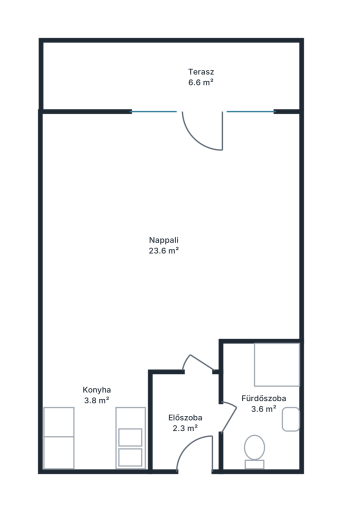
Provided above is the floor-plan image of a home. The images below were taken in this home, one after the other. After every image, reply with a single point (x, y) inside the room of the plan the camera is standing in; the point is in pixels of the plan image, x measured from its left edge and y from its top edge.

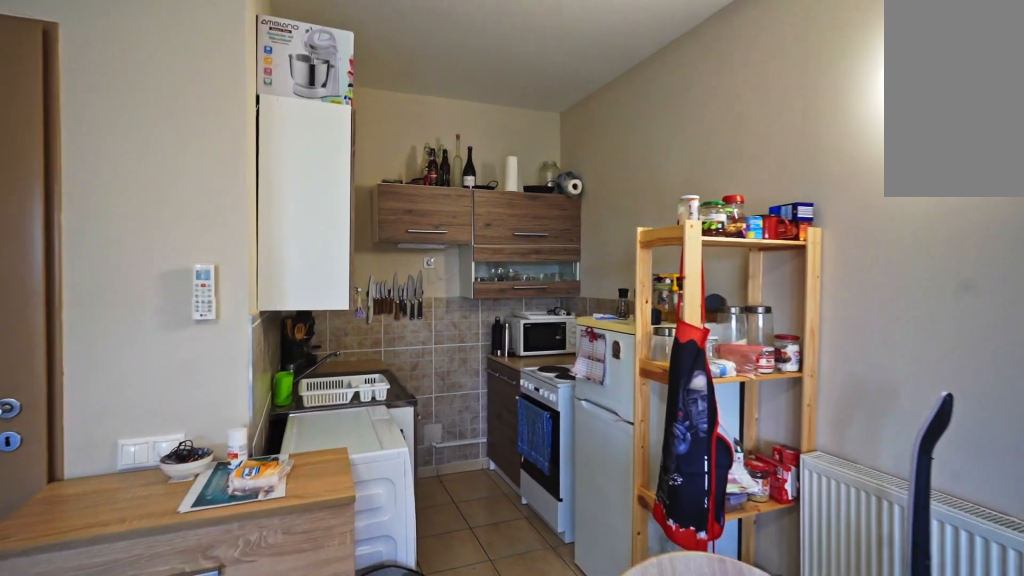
(95, 416)
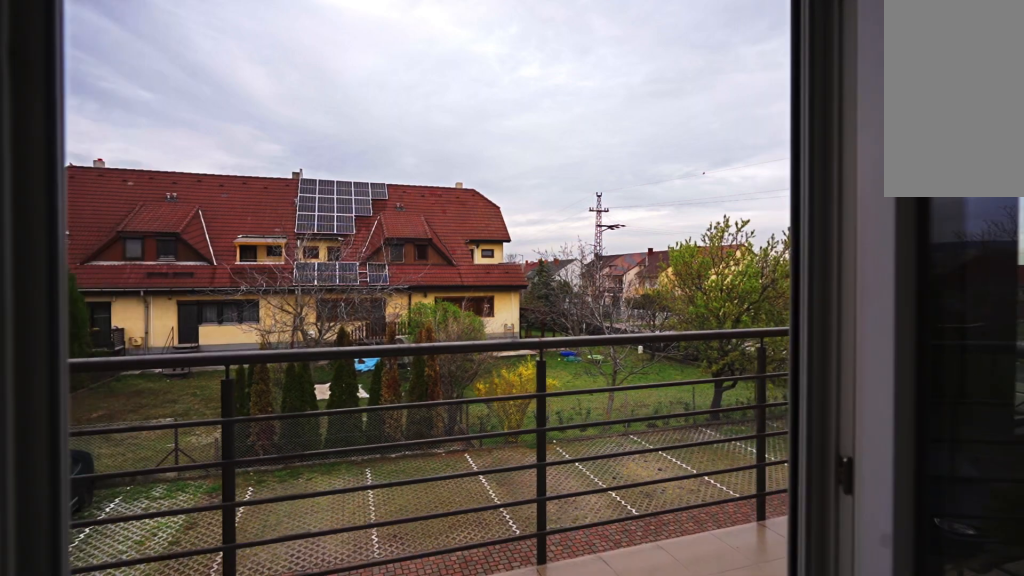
(206, 77)
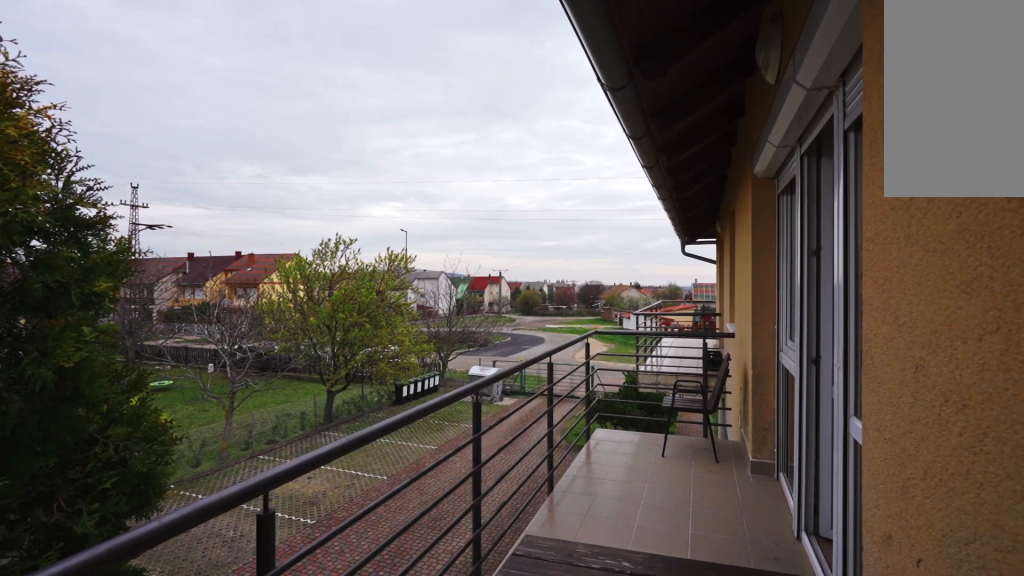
(206, 77)
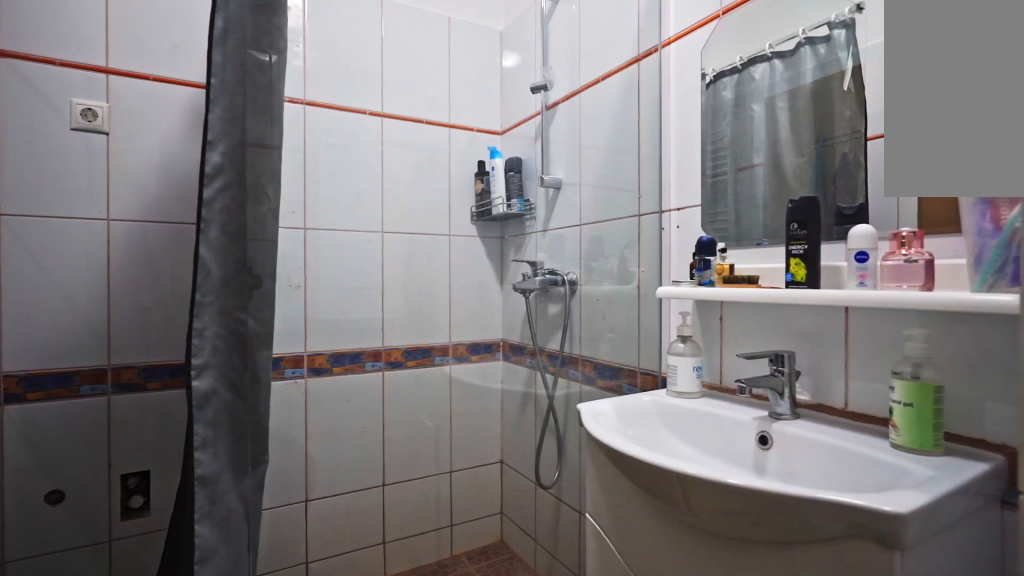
(262, 415)
